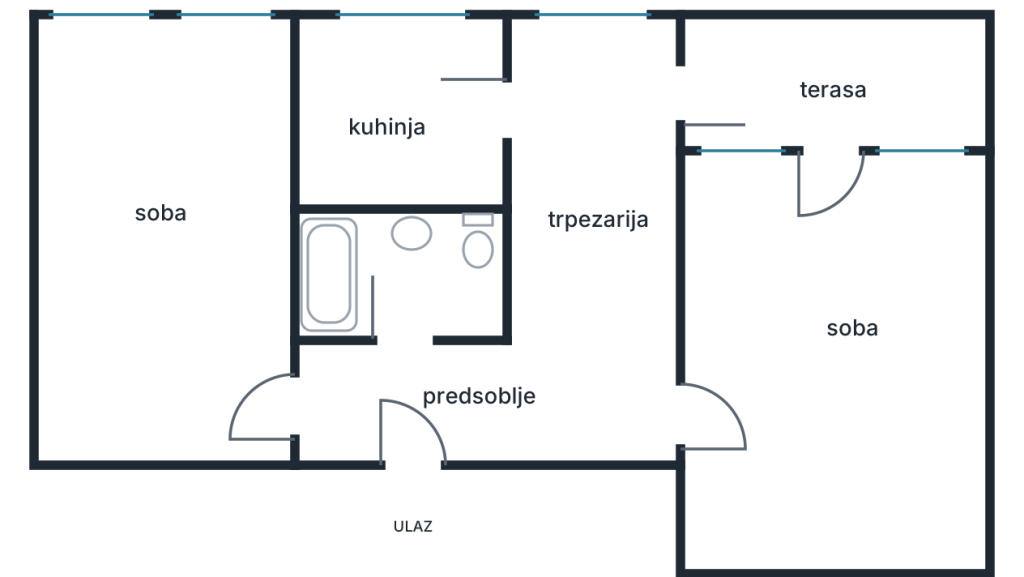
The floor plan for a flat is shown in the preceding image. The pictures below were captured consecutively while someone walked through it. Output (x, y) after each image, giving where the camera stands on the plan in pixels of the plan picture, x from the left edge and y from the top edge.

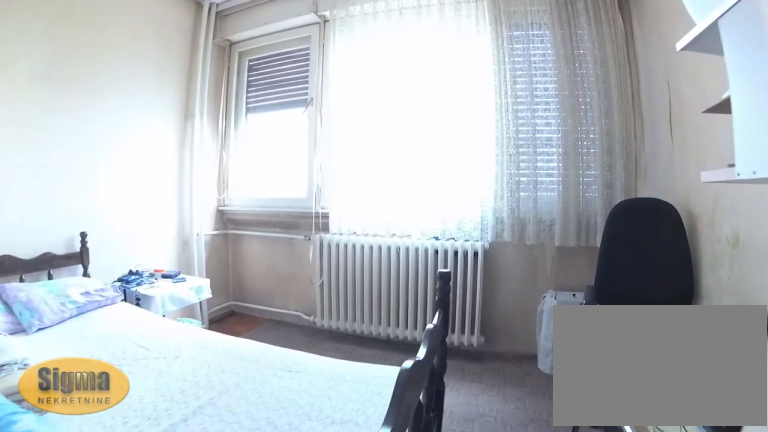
(241, 247)
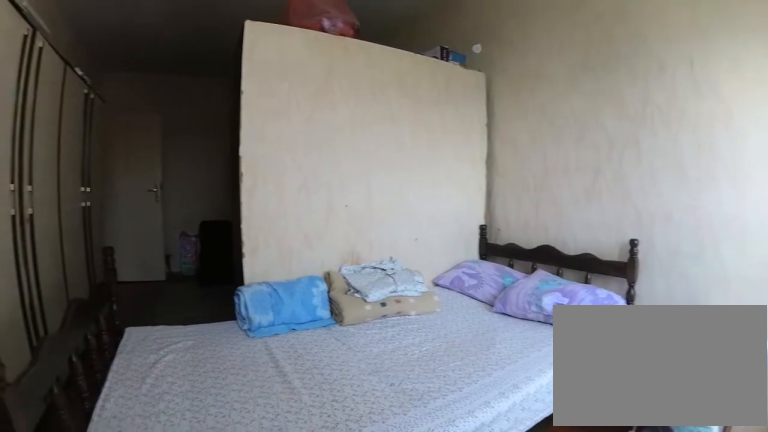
(214, 66)
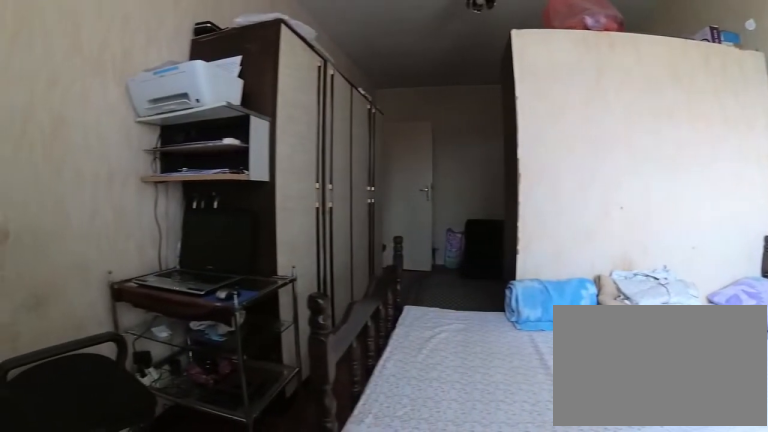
(205, 59)
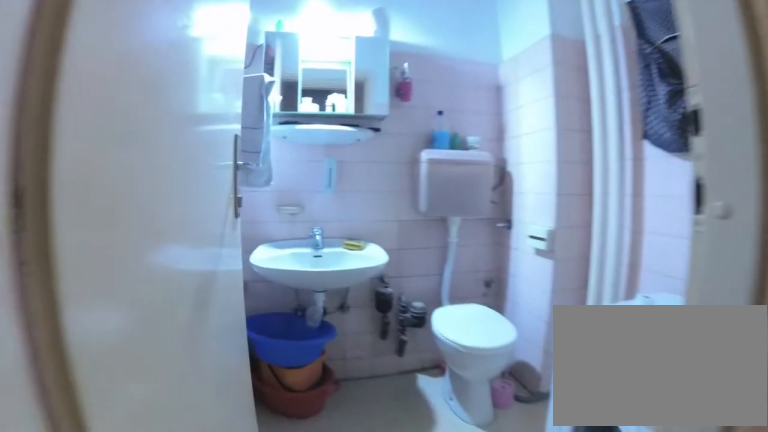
(388, 395)
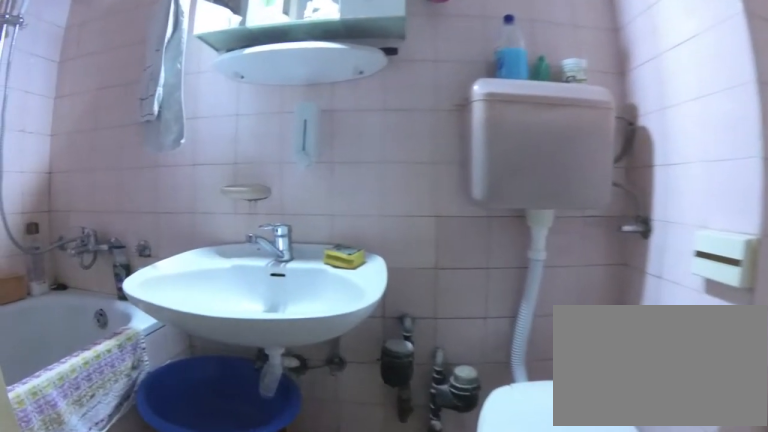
(407, 310)
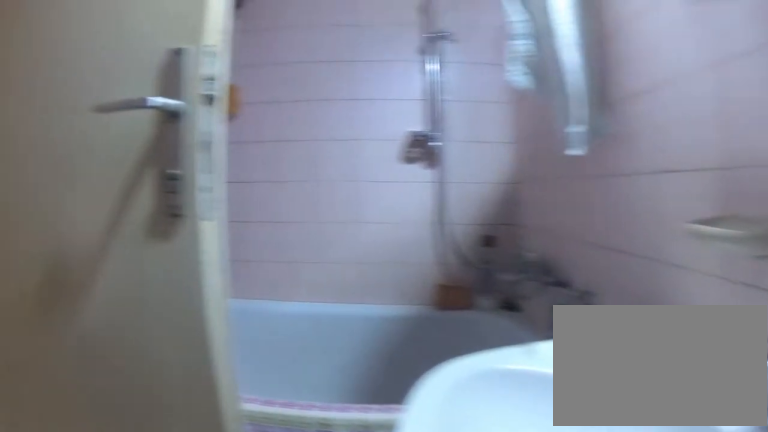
(422, 274)
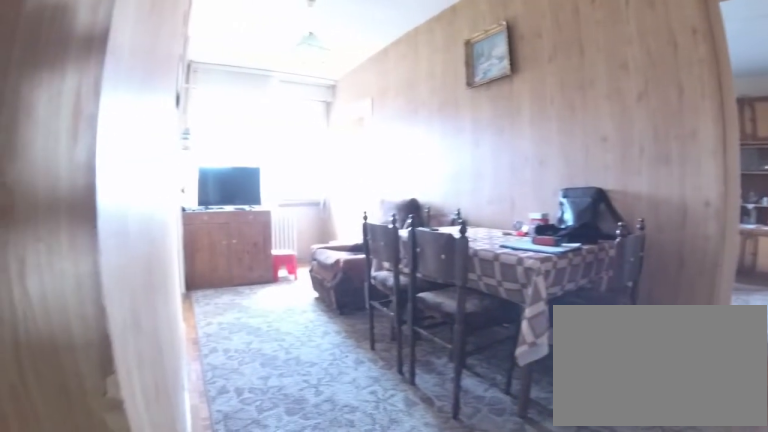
(512, 396)
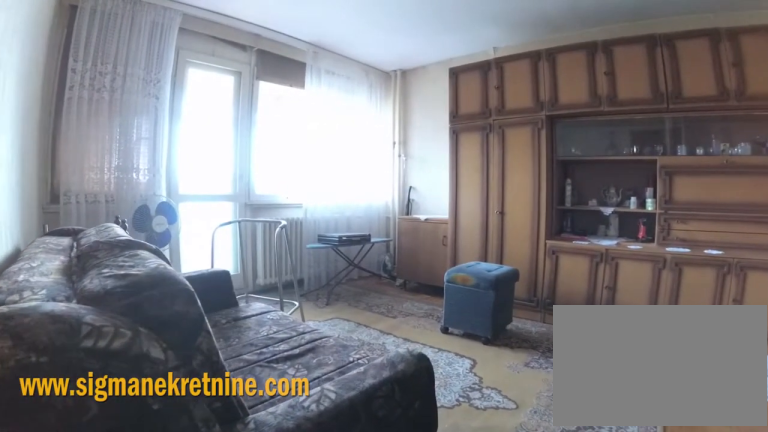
(675, 419)
